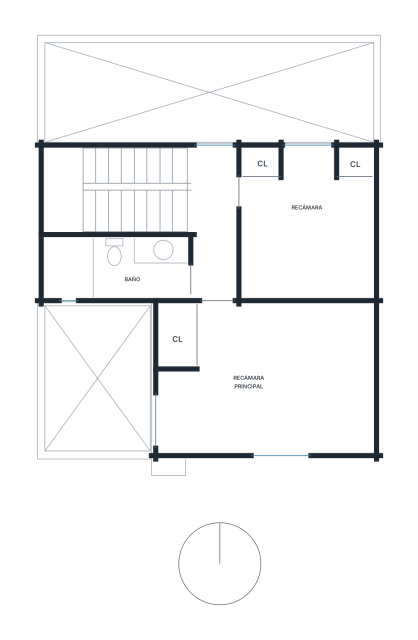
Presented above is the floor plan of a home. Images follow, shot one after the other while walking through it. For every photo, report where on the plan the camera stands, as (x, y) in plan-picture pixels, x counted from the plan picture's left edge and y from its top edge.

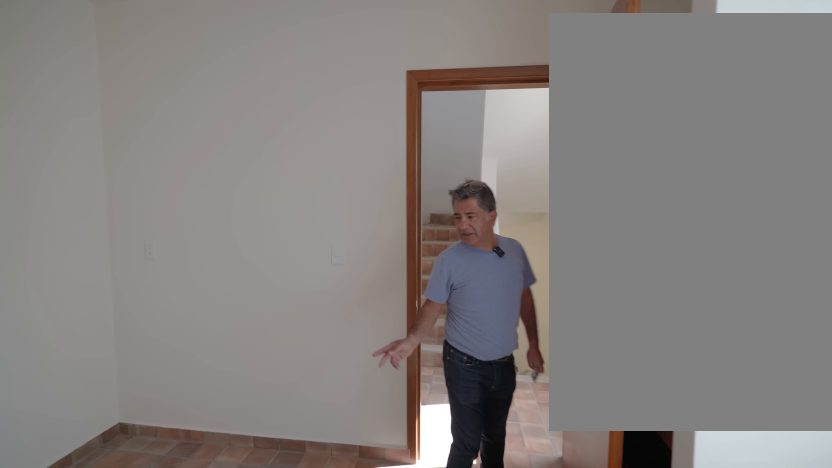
(309, 239)
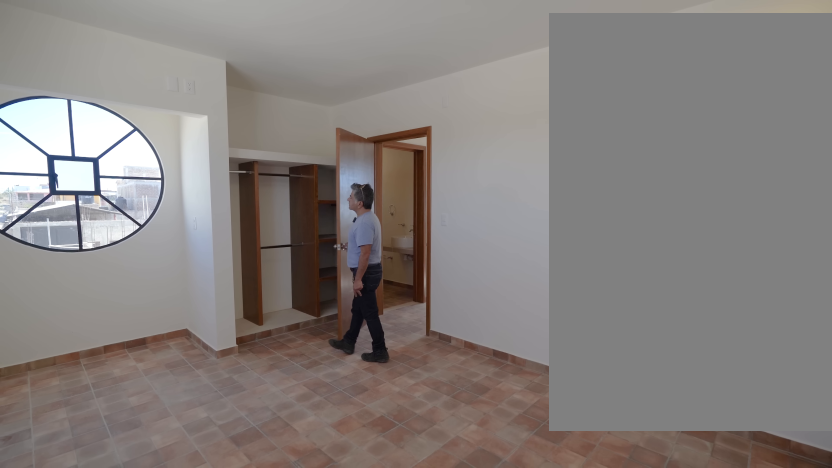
(297, 389)
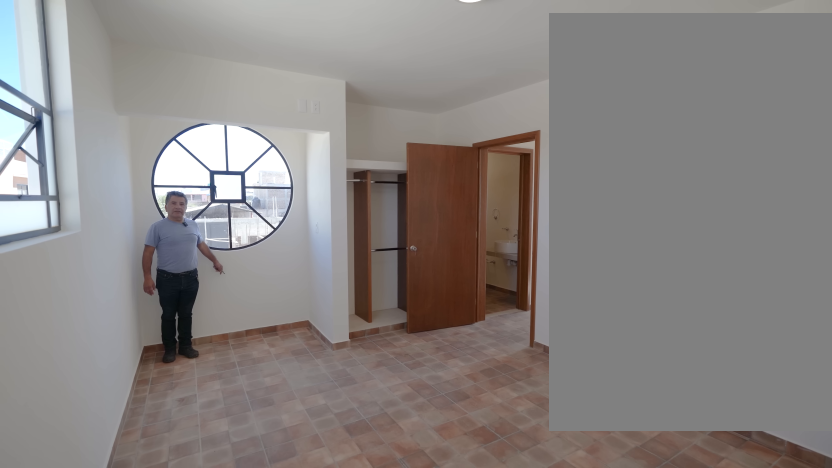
(297, 389)
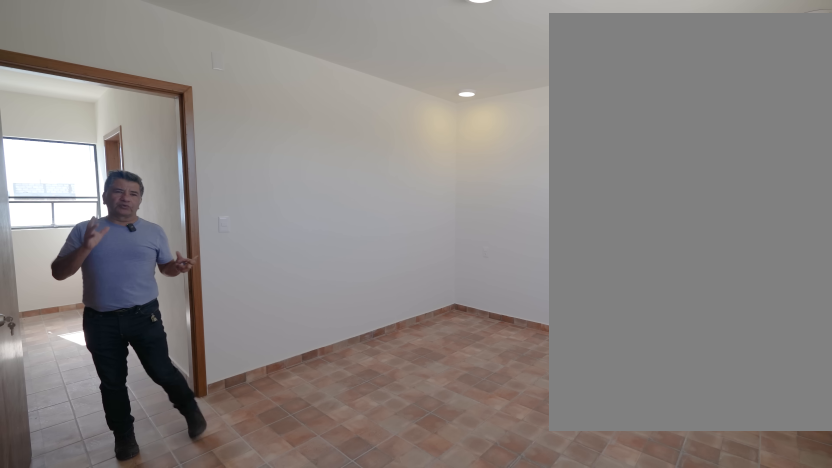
(218, 372)
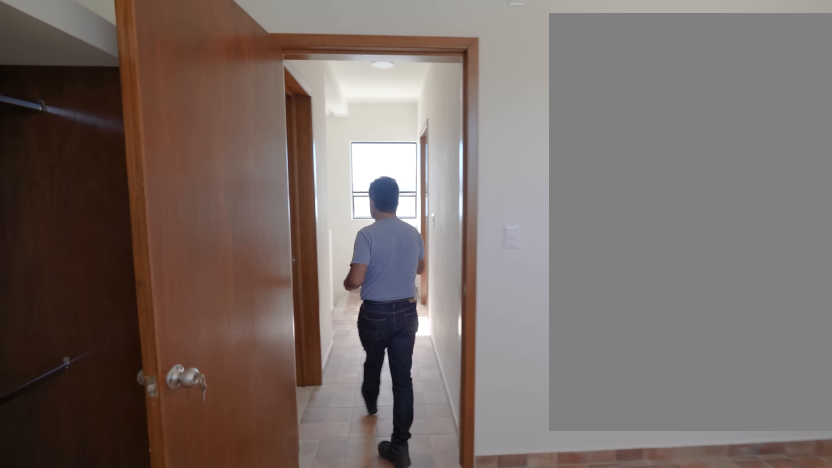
(218, 373)
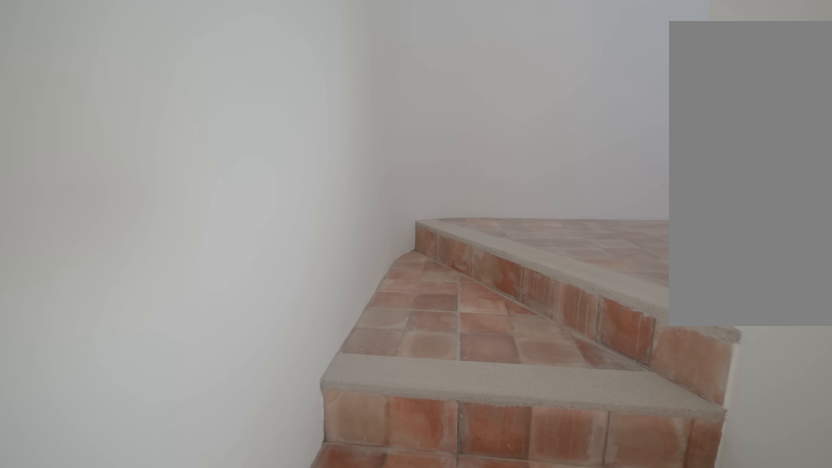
(180, 211)
